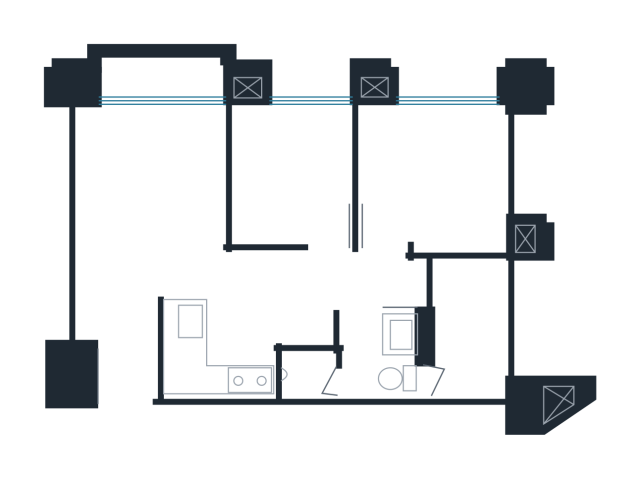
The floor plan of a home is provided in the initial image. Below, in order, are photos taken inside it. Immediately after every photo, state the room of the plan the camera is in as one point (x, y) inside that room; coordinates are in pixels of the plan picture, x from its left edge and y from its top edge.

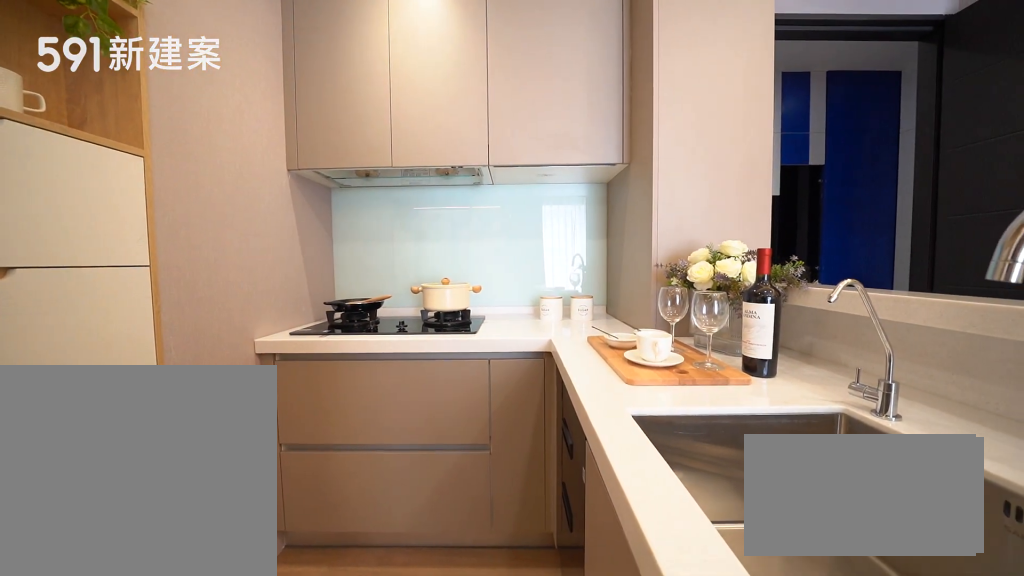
(220, 350)
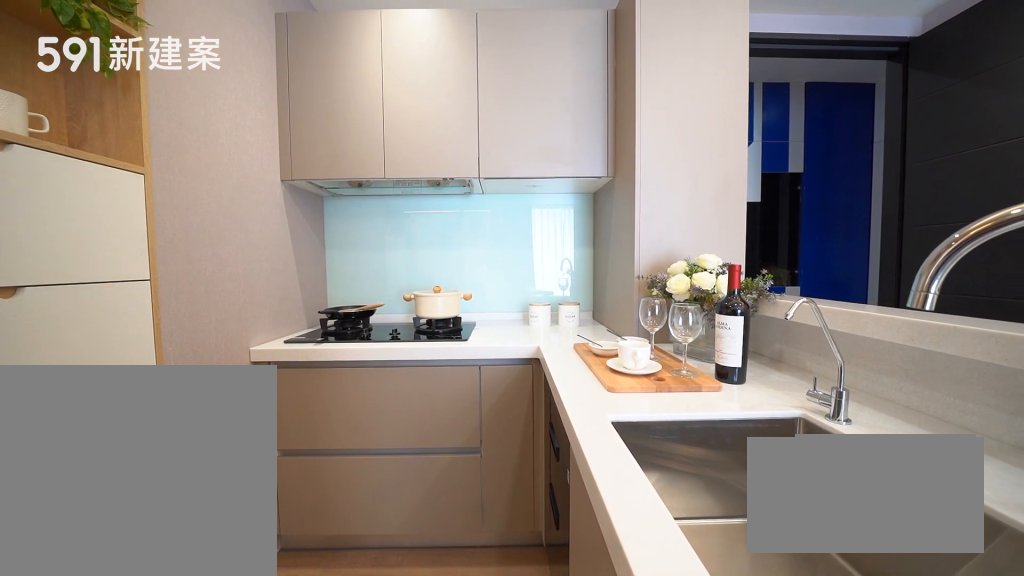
(220, 350)
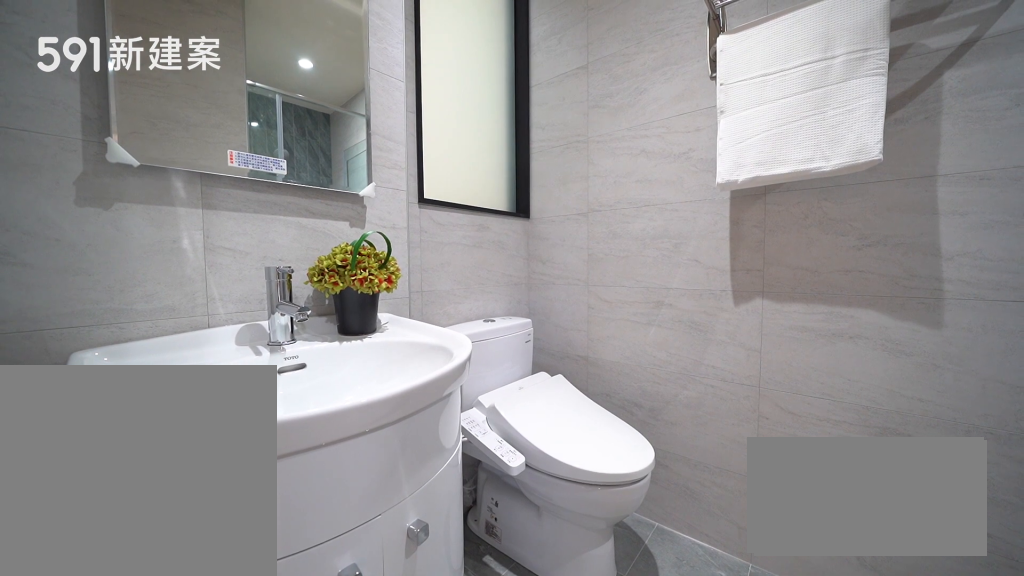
(360, 363)
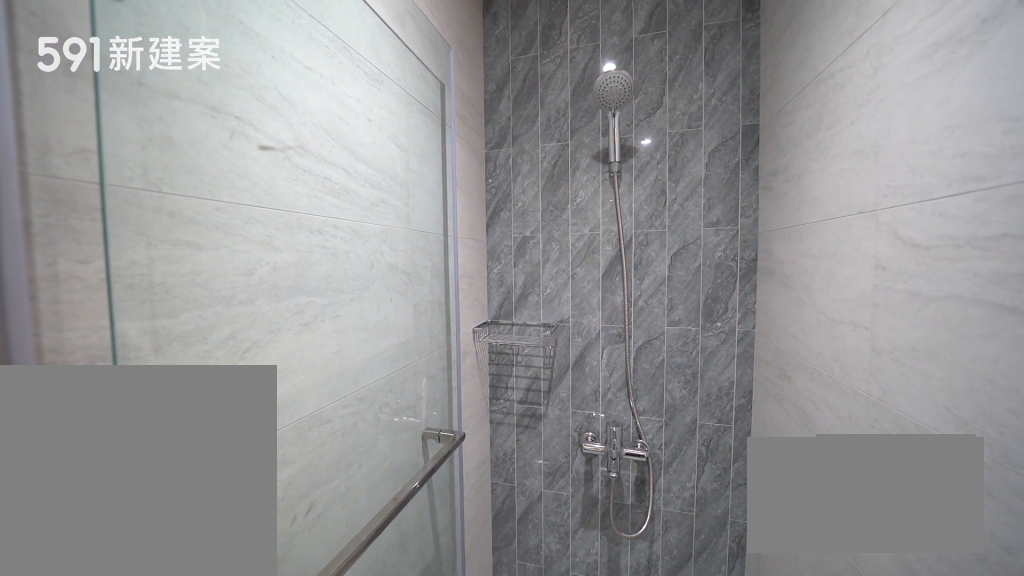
(360, 363)
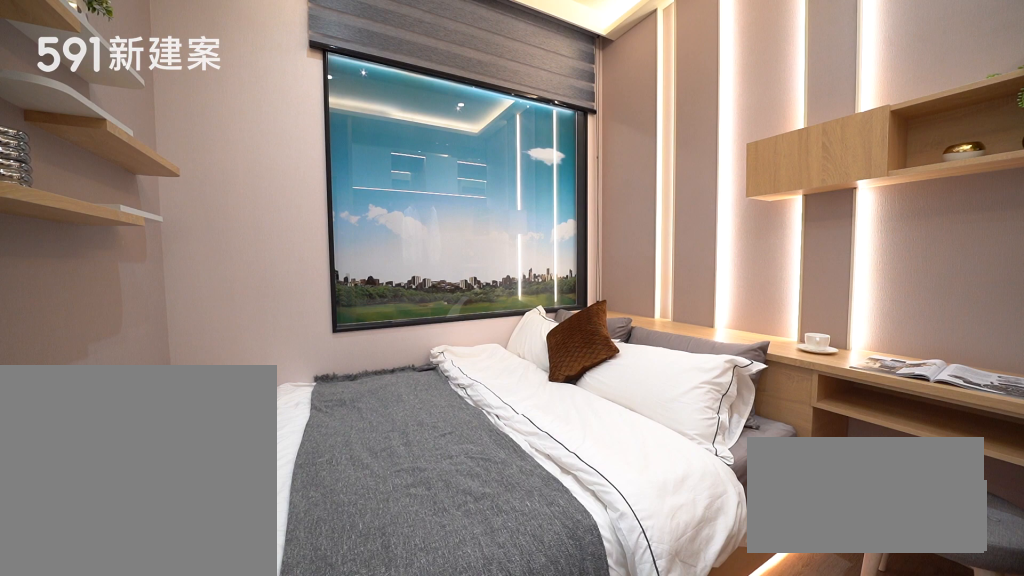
(435, 176)
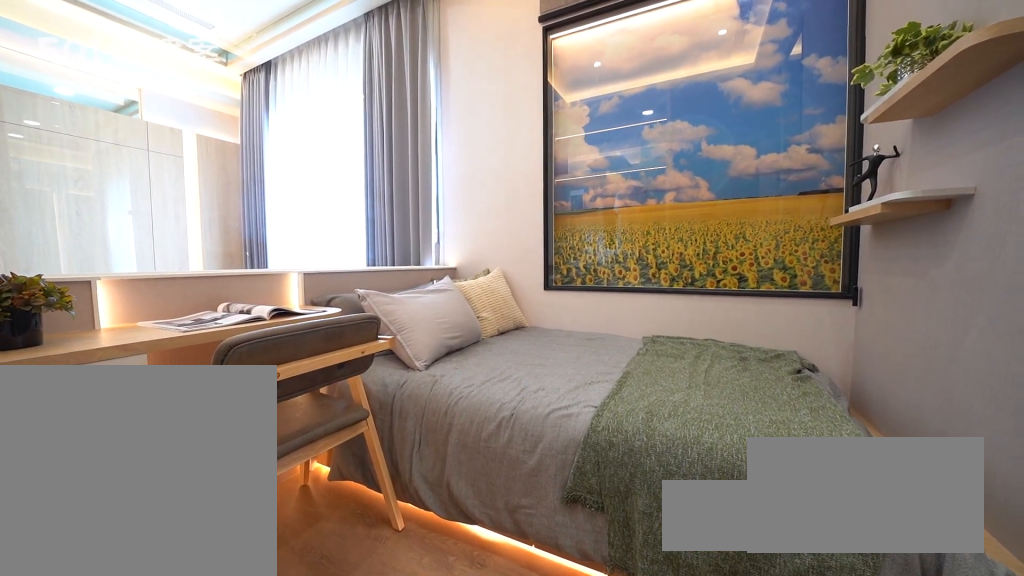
(291, 171)
